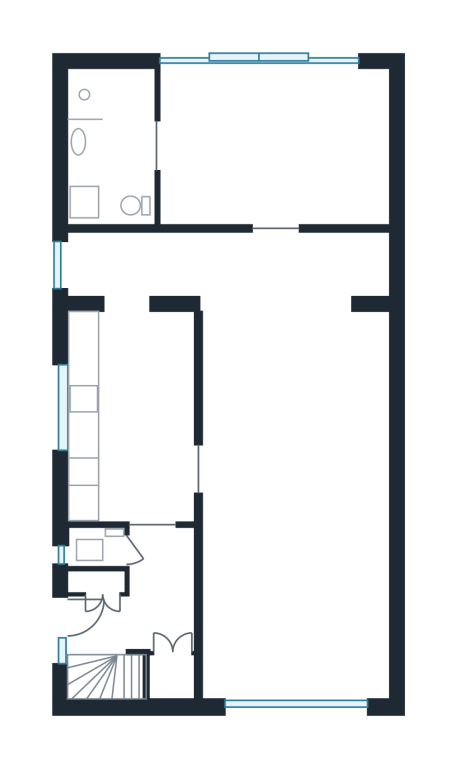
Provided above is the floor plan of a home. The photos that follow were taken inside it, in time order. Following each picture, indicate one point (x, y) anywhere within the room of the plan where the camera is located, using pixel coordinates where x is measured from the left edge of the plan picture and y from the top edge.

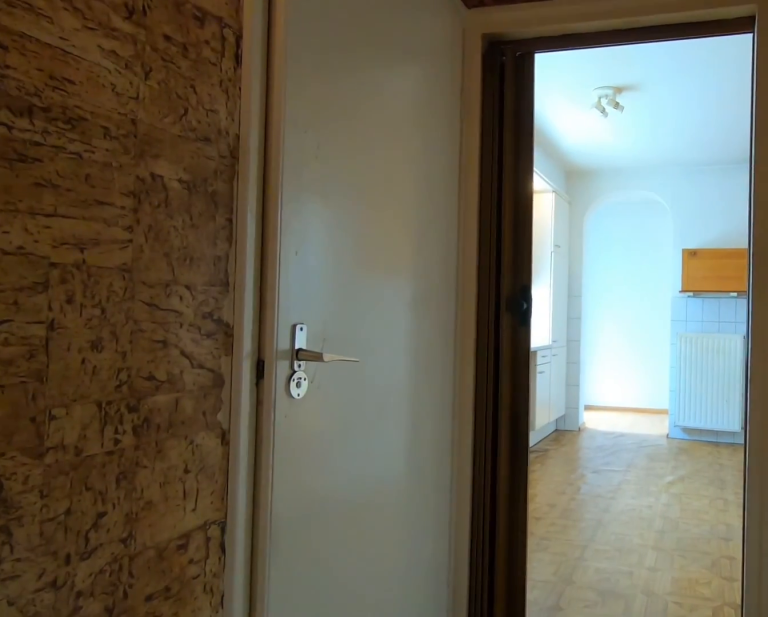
(142, 599)
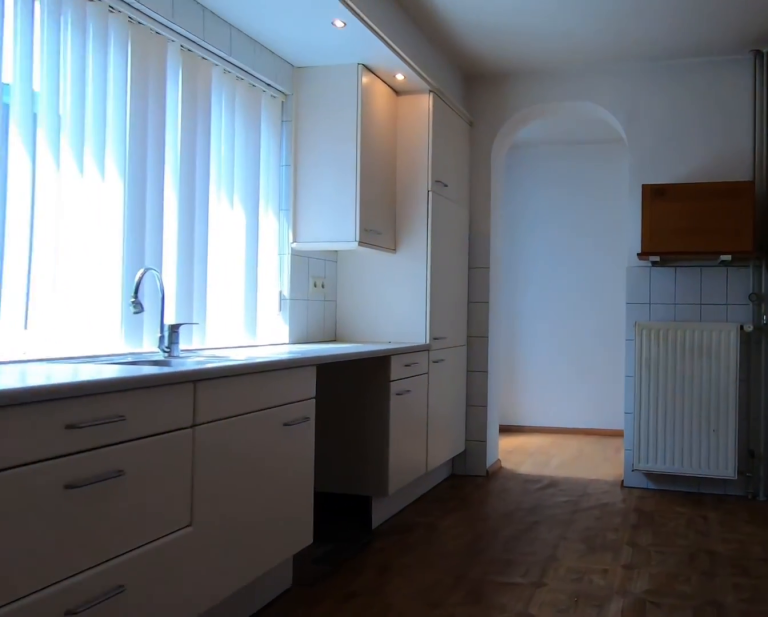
(146, 415)
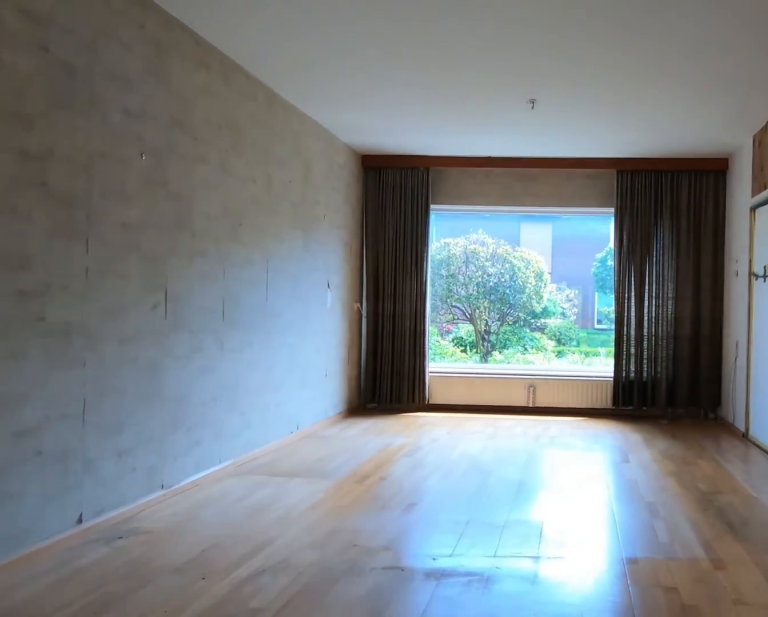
(293, 502)
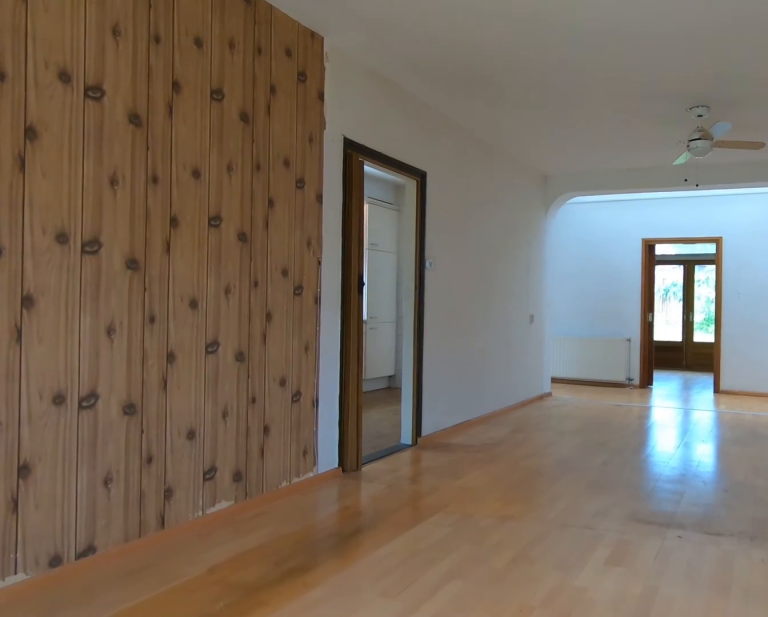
(293, 502)
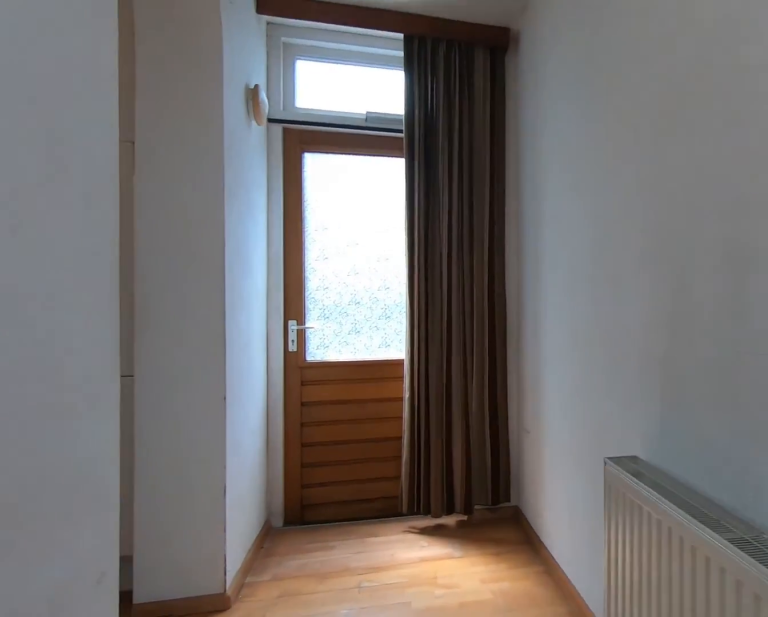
(229, 266)
